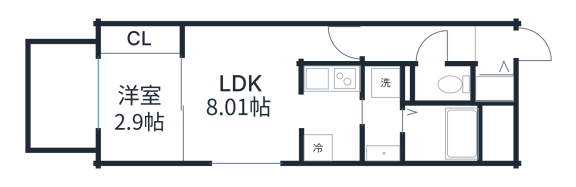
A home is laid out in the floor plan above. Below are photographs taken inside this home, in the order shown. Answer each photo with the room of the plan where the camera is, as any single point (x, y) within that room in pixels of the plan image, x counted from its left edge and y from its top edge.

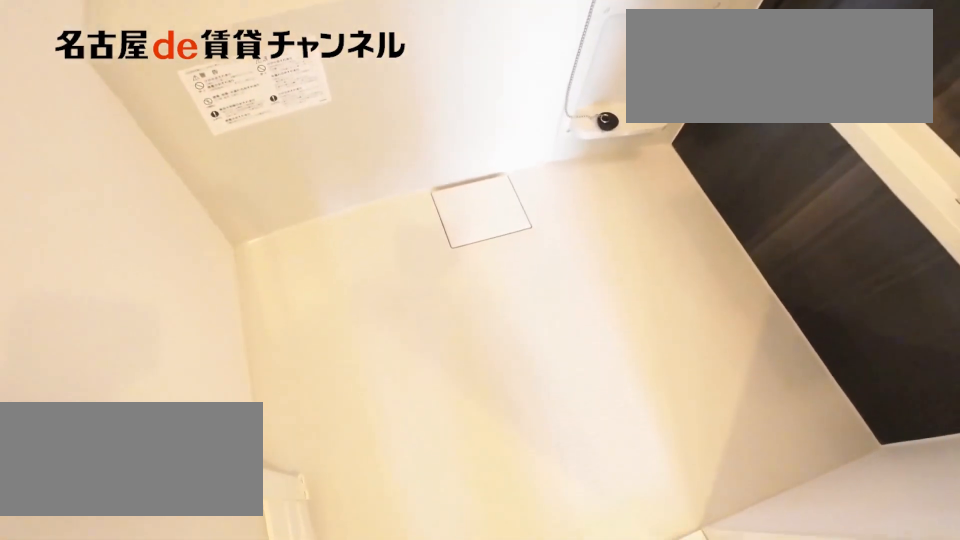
(442, 136)
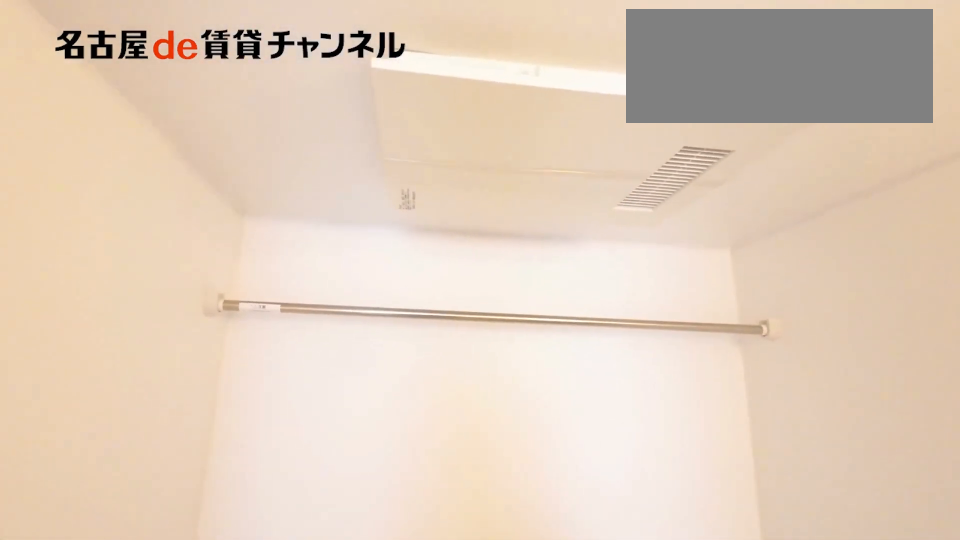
(442, 136)
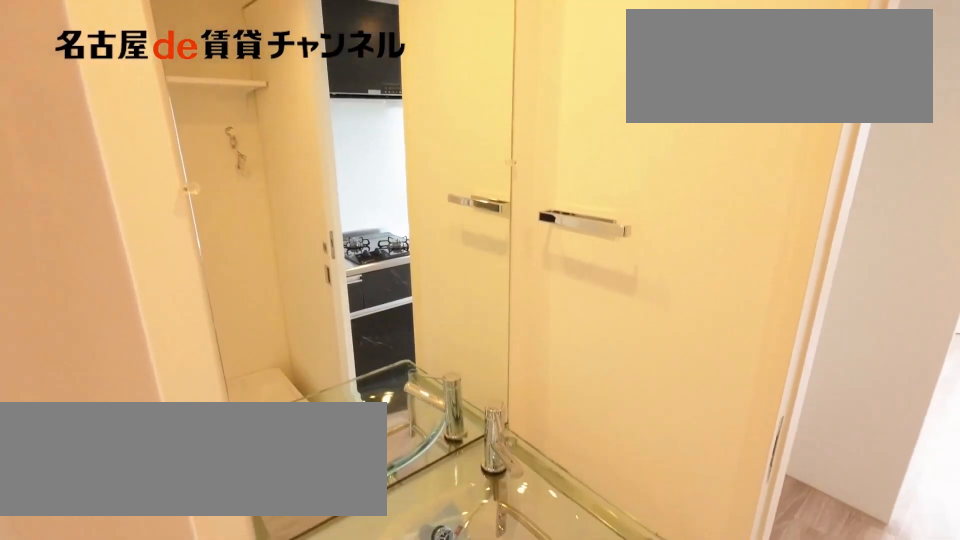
(383, 148)
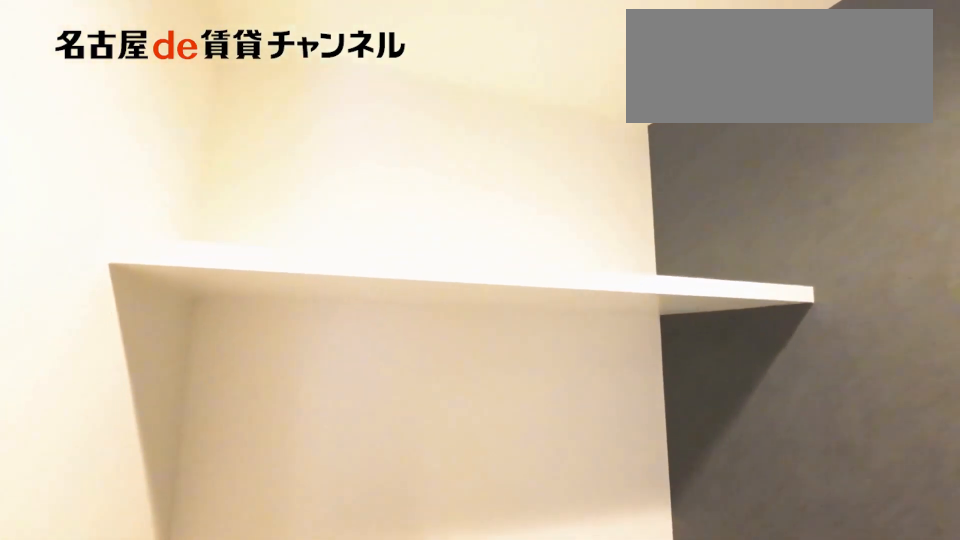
(439, 86)
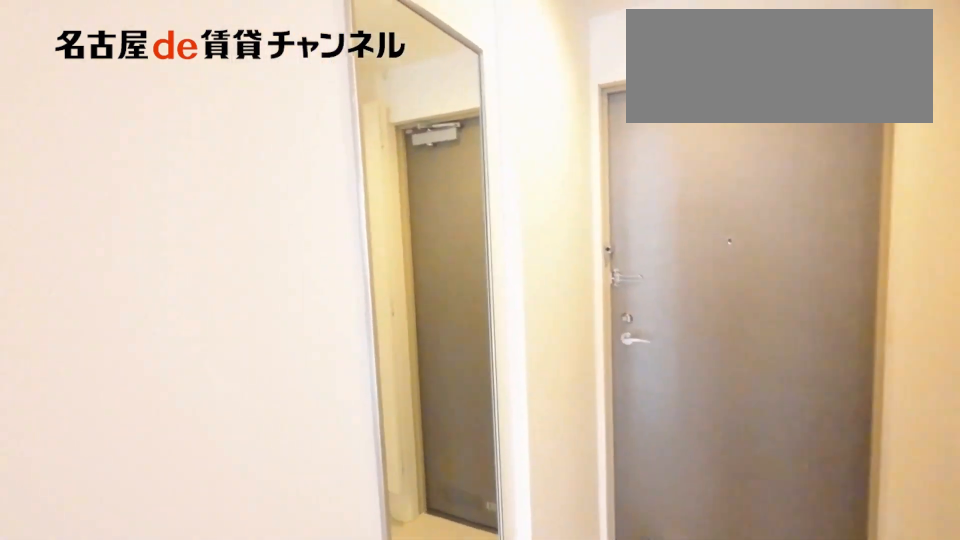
(496, 63)
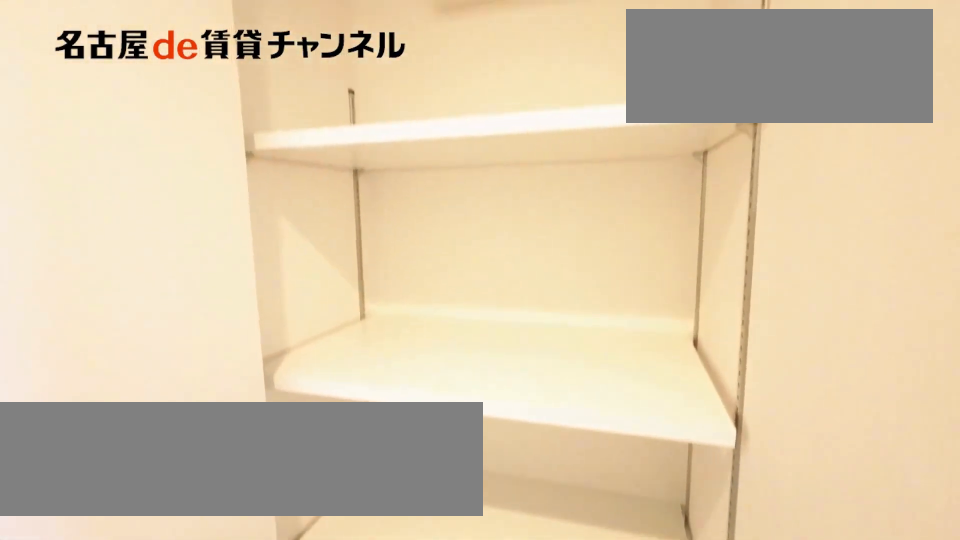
(496, 63)
